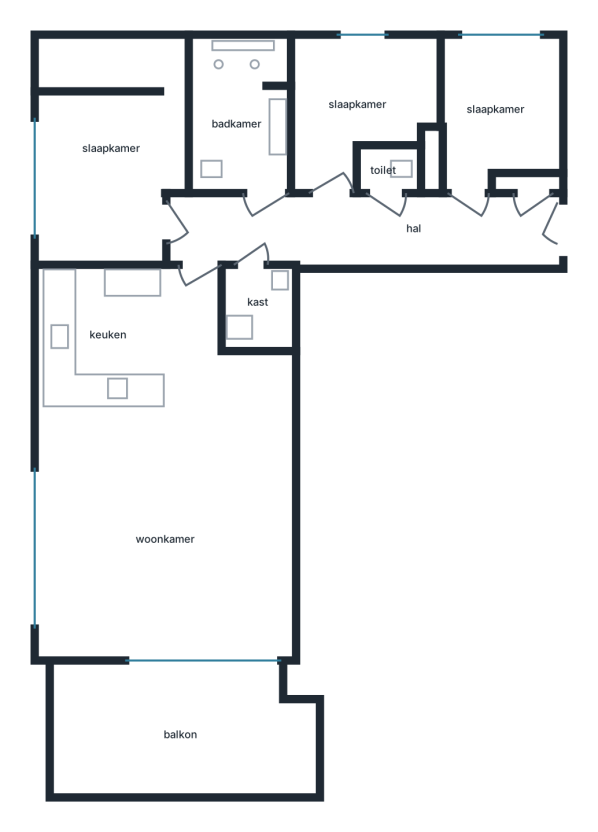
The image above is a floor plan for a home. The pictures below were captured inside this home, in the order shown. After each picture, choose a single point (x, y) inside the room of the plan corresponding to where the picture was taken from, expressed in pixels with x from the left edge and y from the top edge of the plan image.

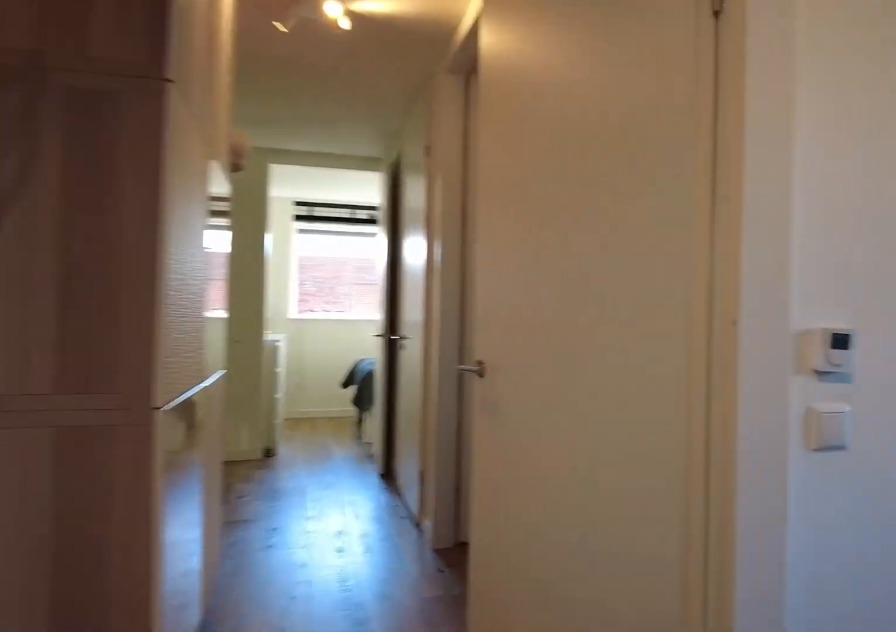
(360, 228)
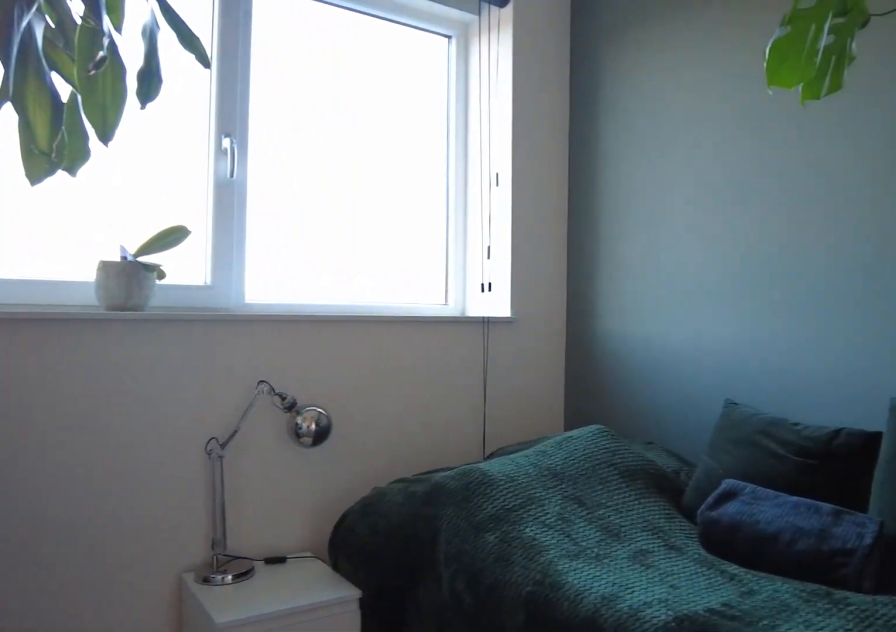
(493, 114)
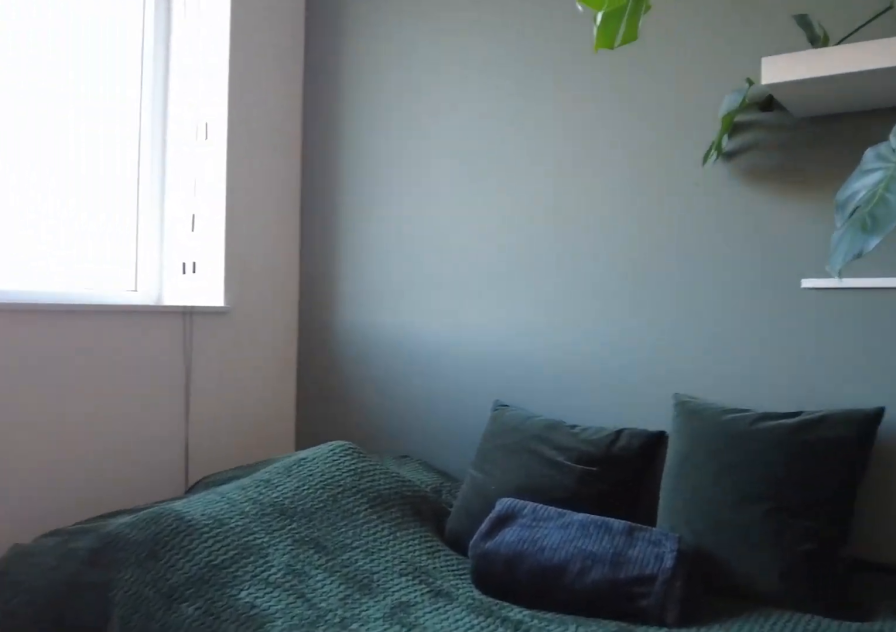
(493, 114)
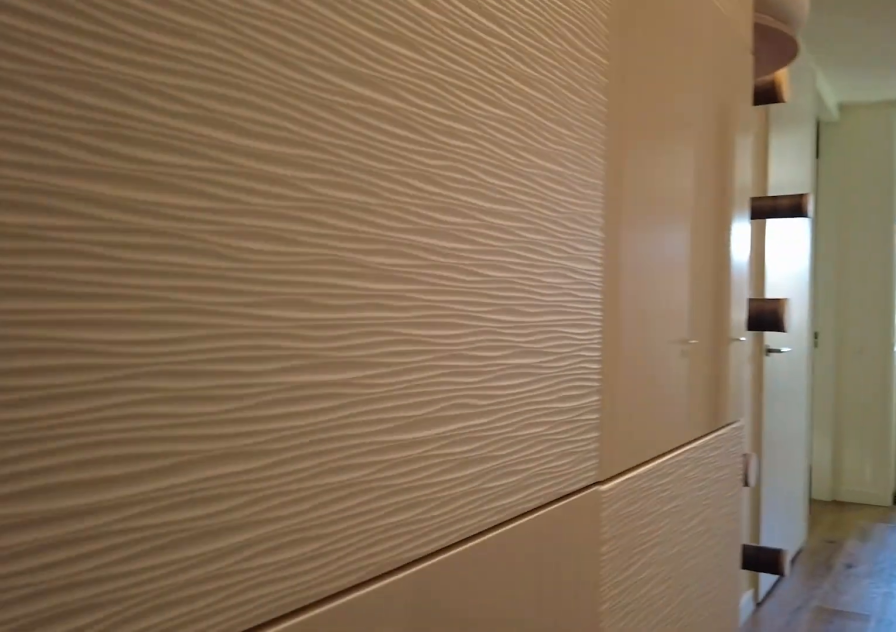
(361, 228)
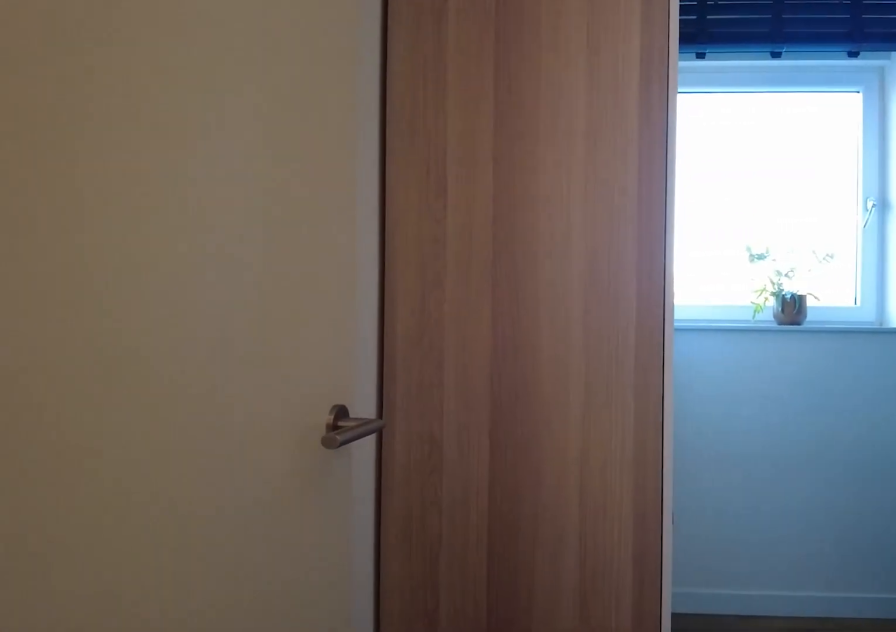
(356, 104)
